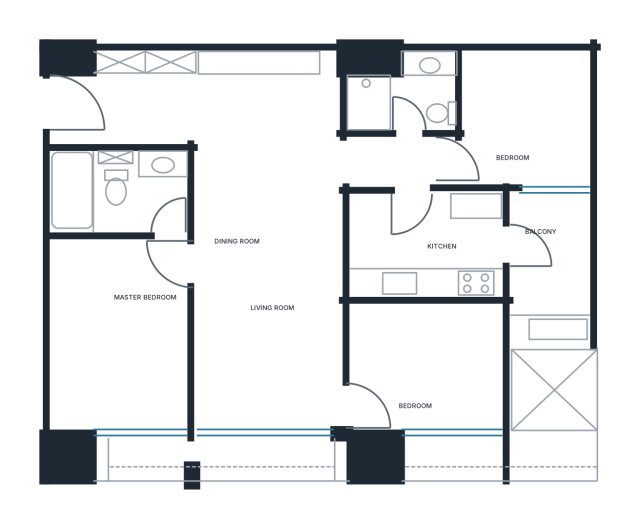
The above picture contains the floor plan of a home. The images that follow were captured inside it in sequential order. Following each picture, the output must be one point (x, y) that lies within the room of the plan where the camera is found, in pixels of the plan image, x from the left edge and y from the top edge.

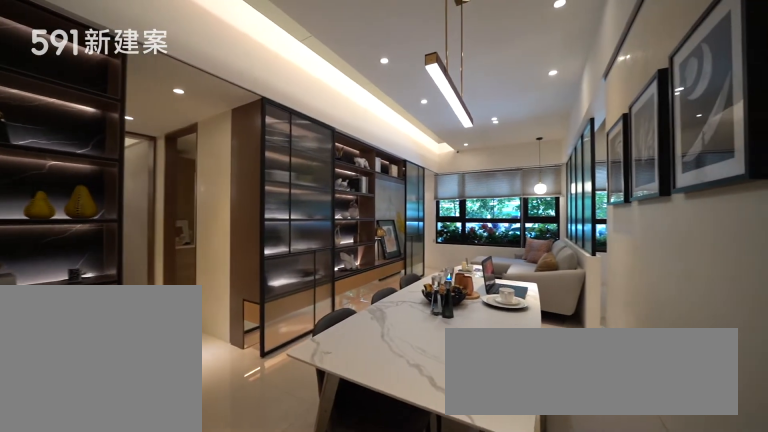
(268, 291)
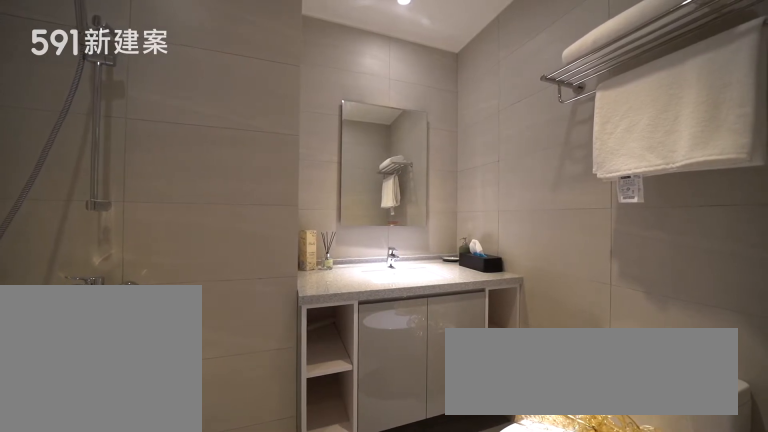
(404, 89)
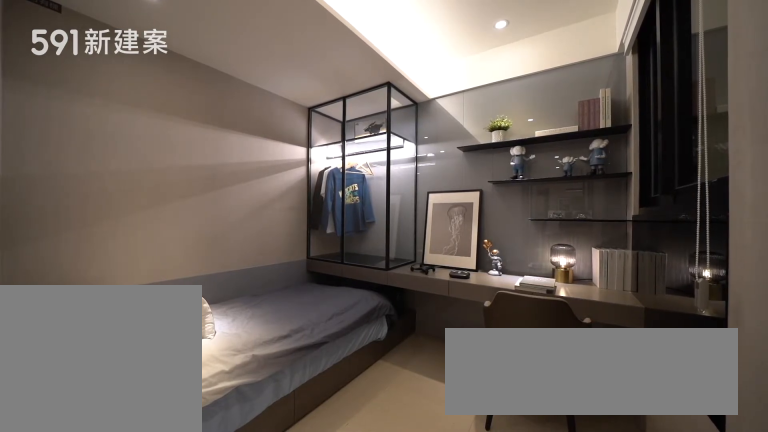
(521, 120)
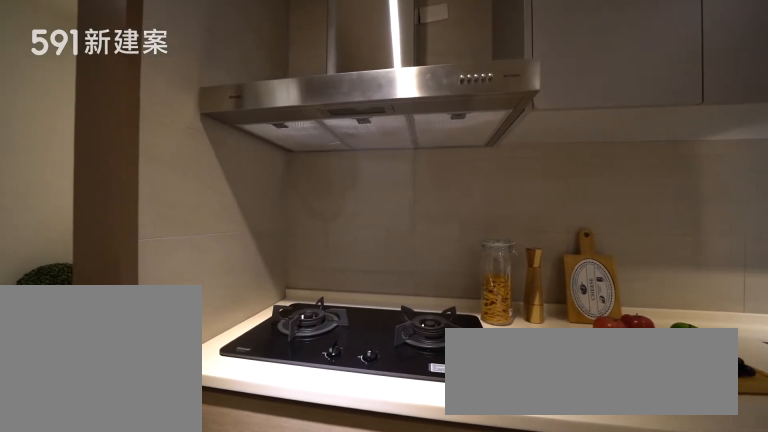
(428, 243)
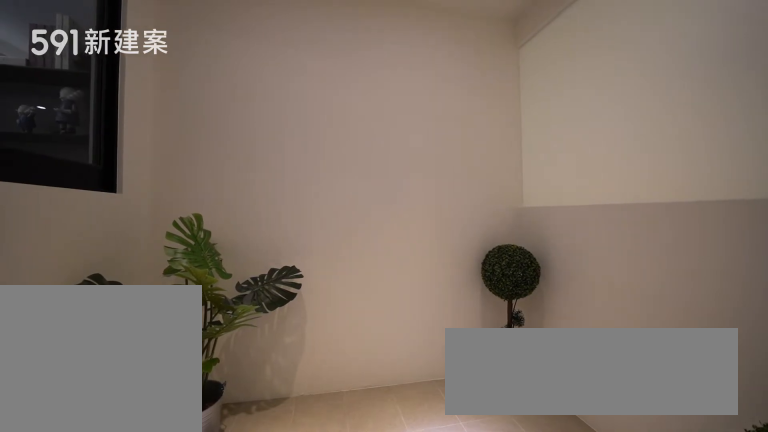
(552, 252)
